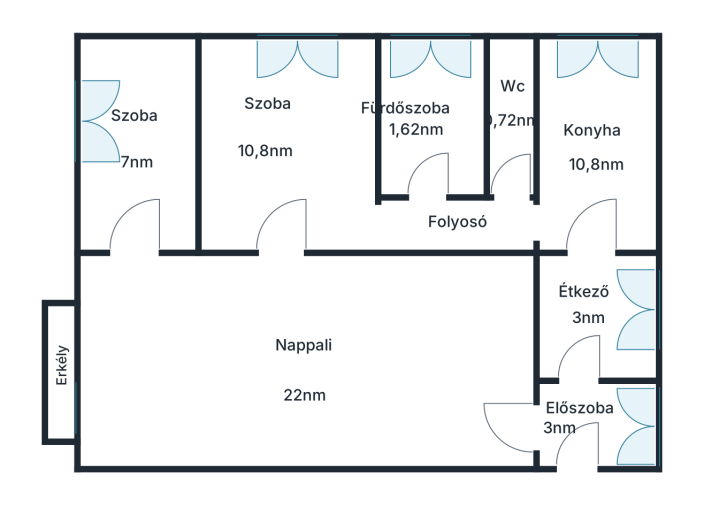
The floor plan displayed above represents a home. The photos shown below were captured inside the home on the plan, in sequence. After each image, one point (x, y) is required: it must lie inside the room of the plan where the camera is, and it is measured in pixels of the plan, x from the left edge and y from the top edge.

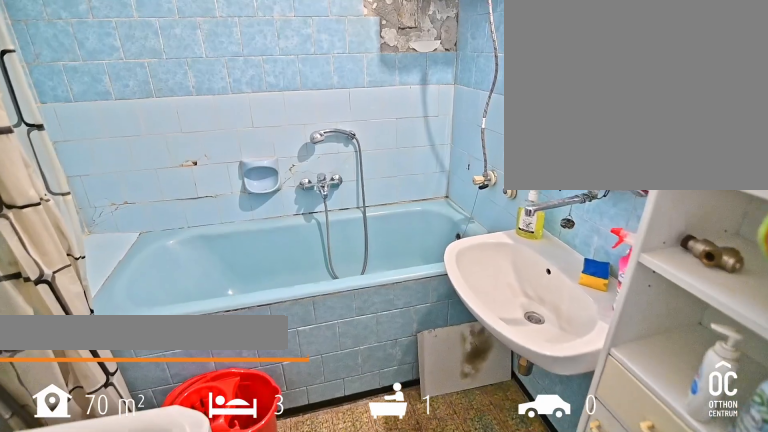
(429, 124)
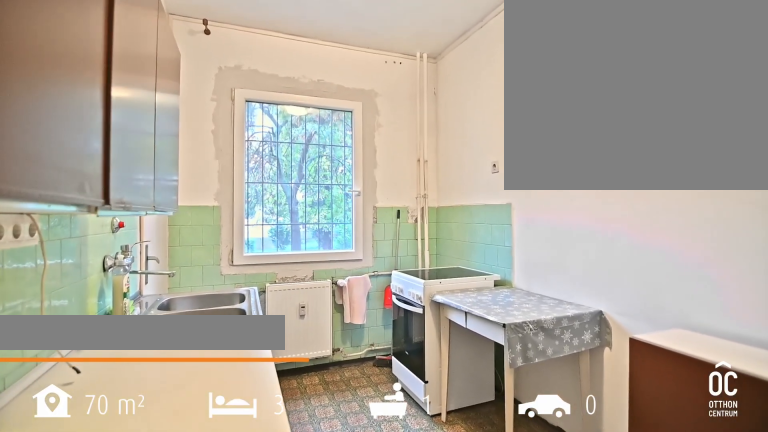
(594, 145)
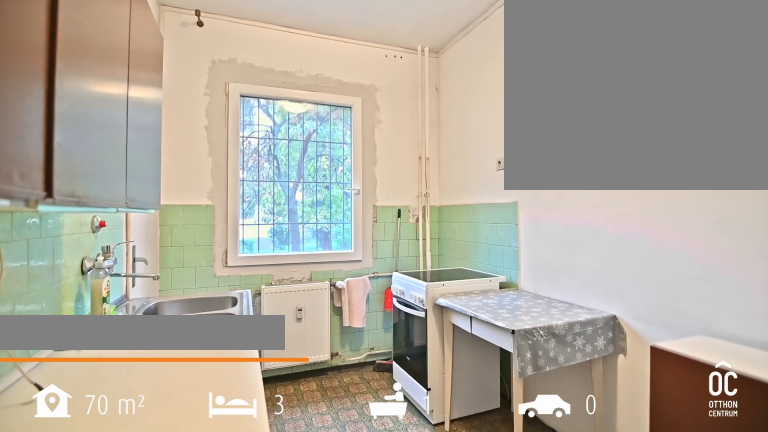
(594, 145)
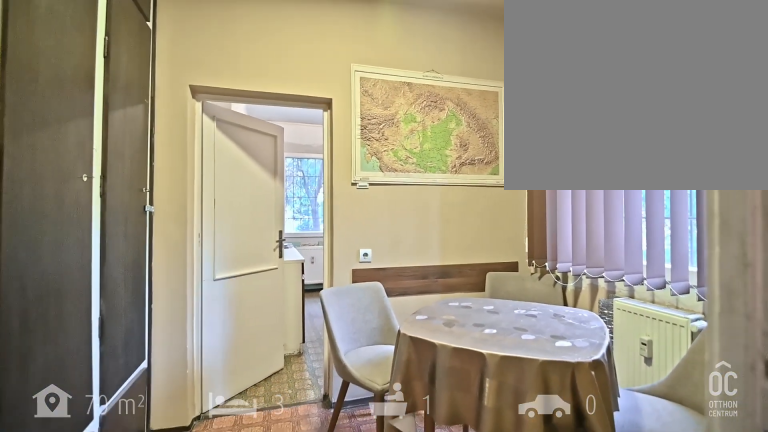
(596, 314)
